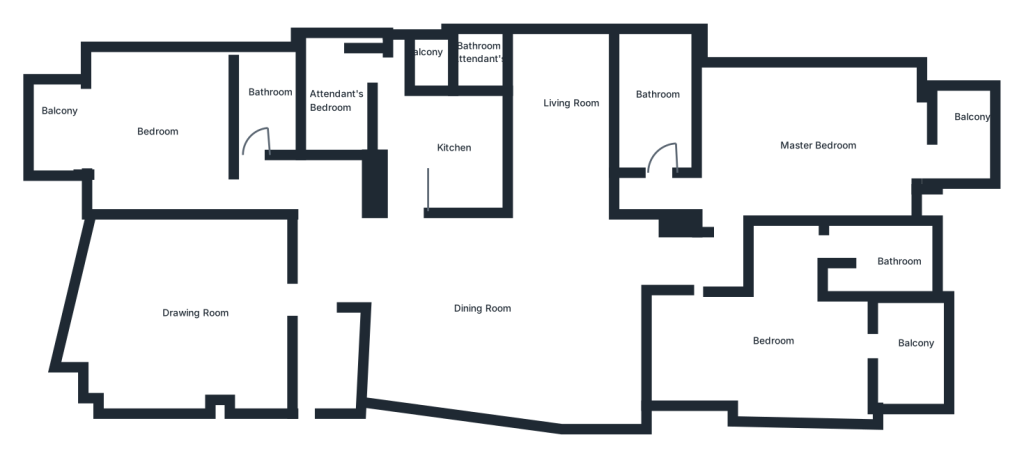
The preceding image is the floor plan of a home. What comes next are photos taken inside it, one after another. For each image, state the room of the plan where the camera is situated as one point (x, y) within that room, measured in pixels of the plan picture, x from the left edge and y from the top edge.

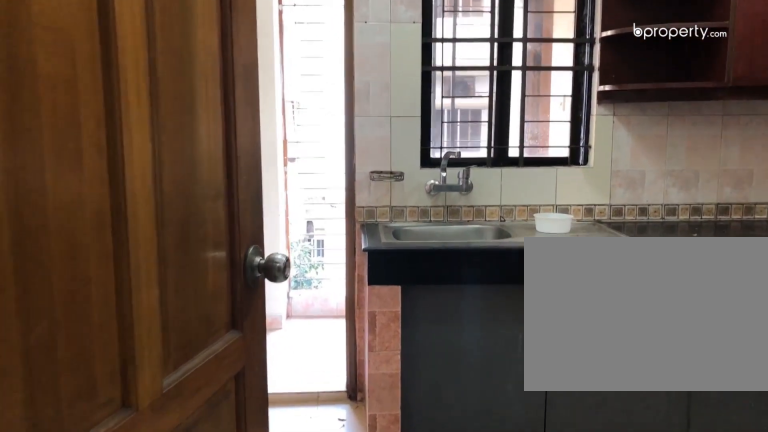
(439, 154)
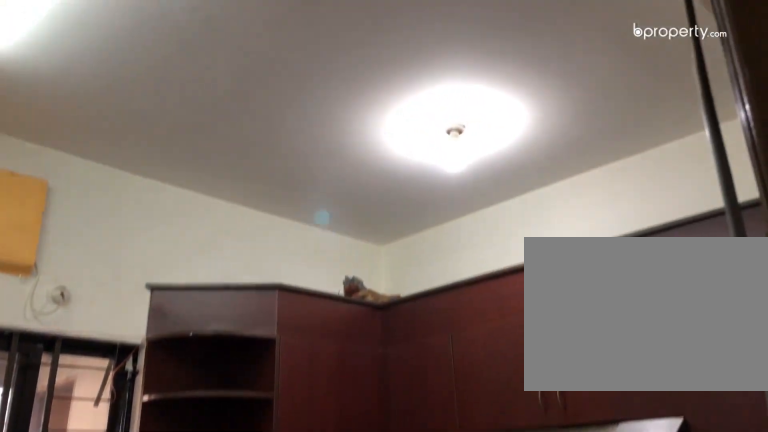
(436, 133)
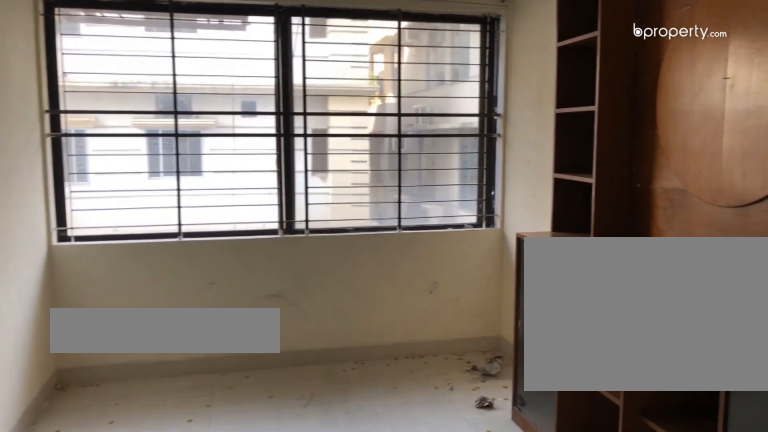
(559, 125)
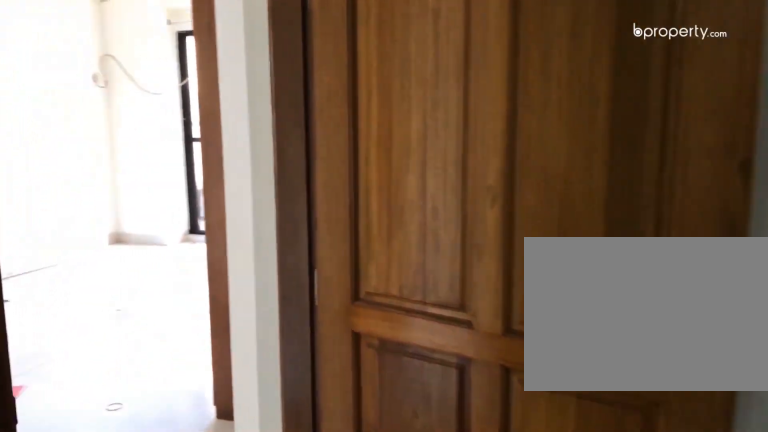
(730, 248)
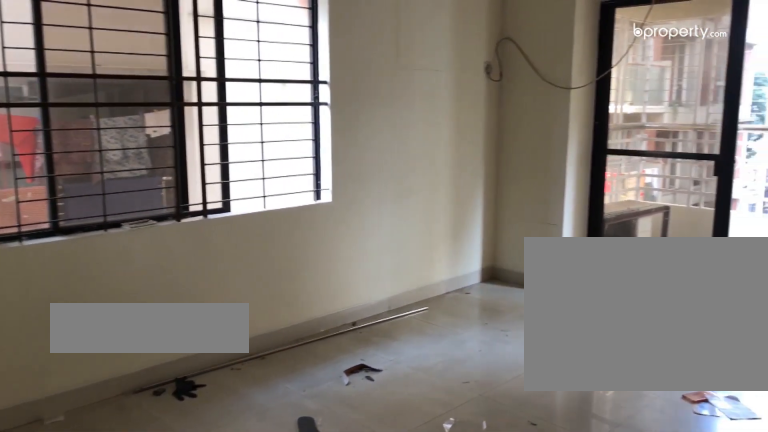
(806, 148)
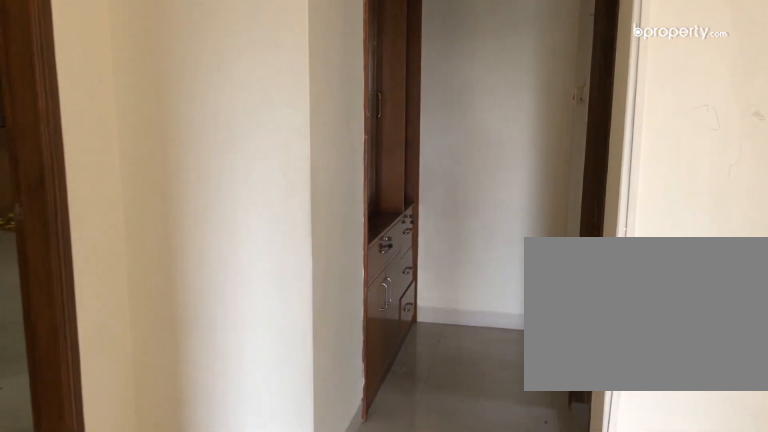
(798, 155)
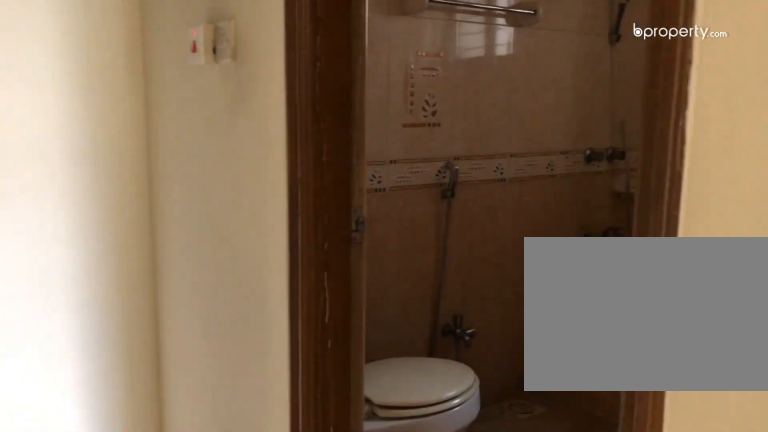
(671, 191)
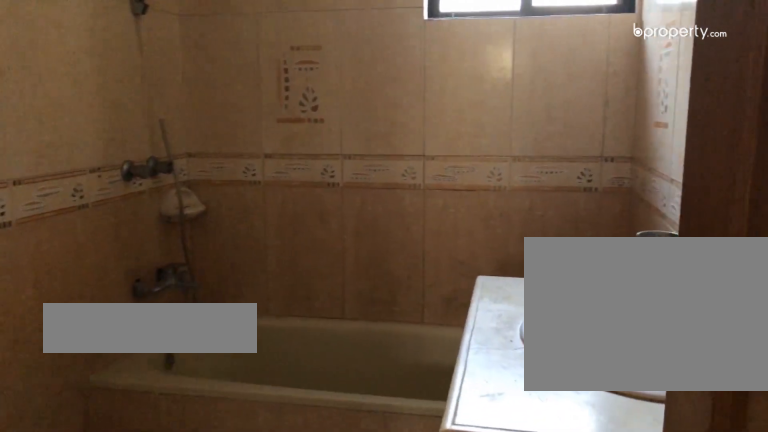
(651, 98)
